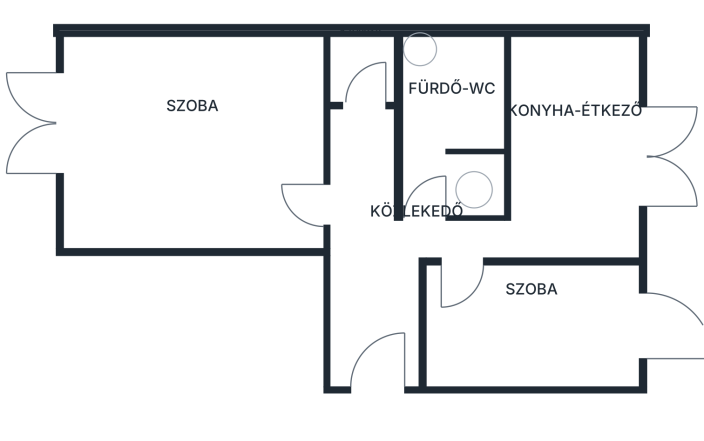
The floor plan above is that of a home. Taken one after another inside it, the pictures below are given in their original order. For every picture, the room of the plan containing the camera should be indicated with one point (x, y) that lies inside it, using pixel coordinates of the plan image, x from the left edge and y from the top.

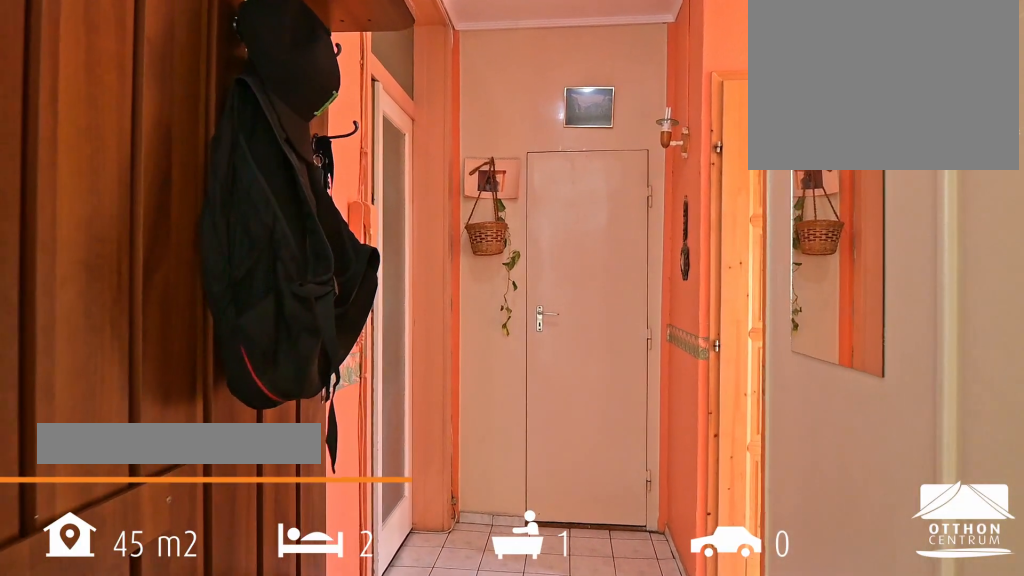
(365, 231)
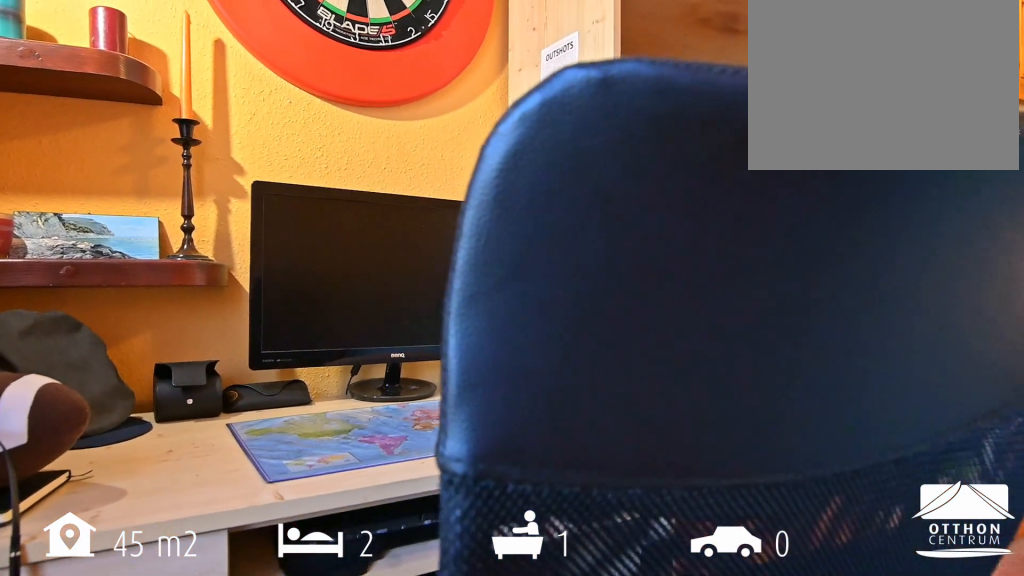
(201, 143)
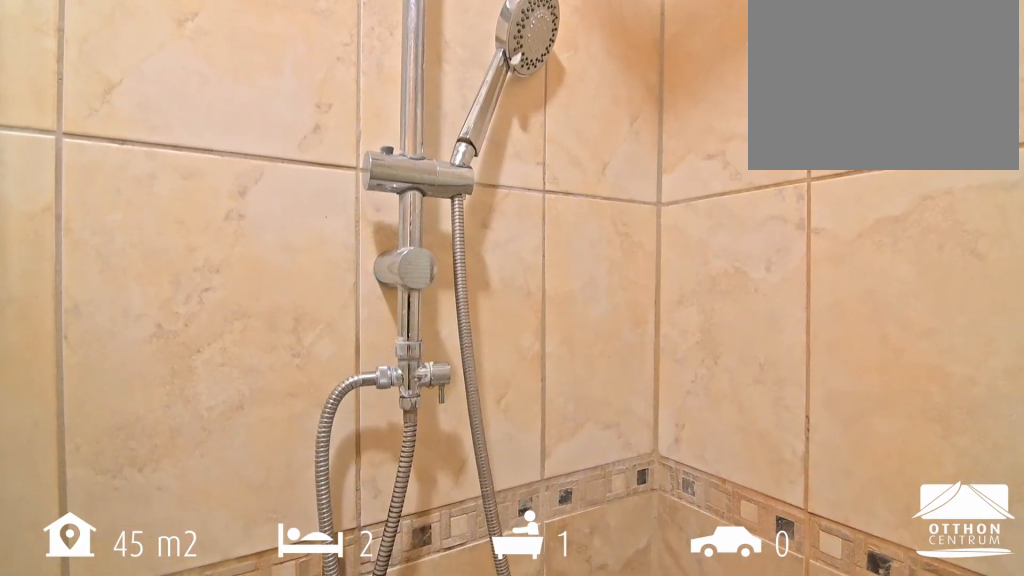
(449, 131)
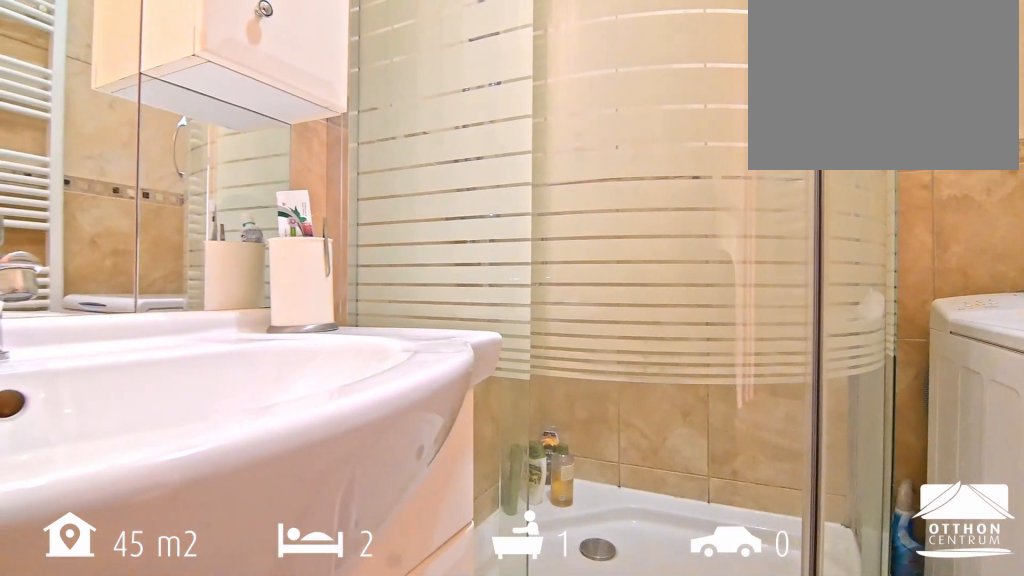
(449, 131)
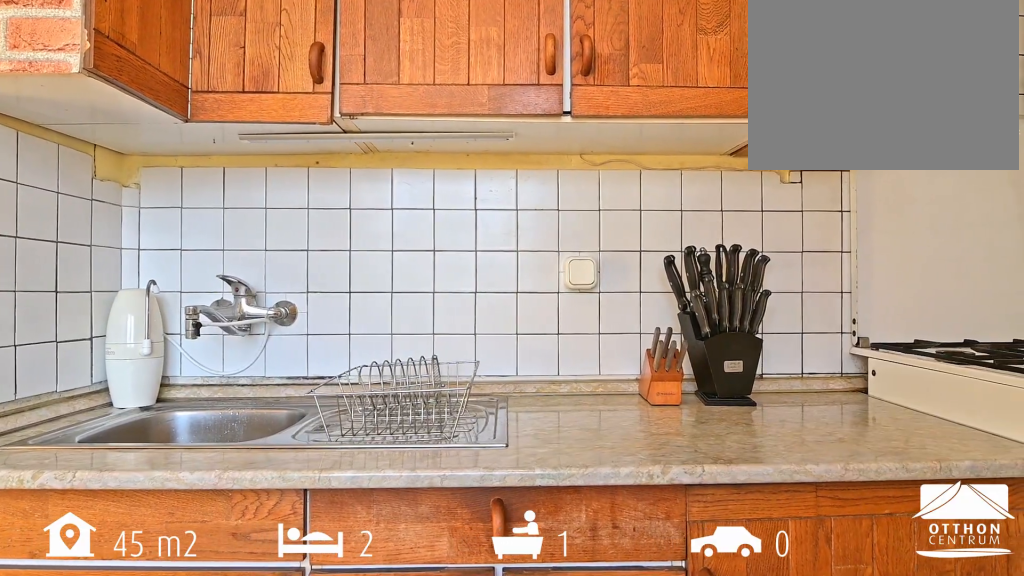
(569, 155)
